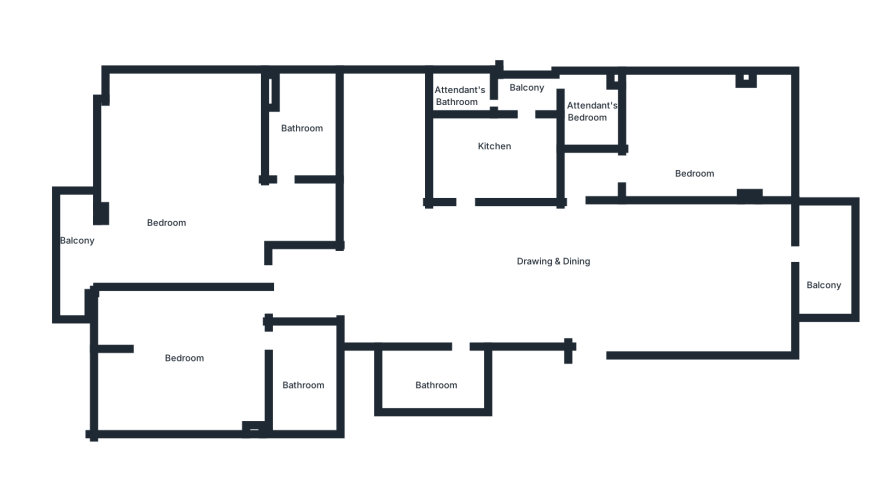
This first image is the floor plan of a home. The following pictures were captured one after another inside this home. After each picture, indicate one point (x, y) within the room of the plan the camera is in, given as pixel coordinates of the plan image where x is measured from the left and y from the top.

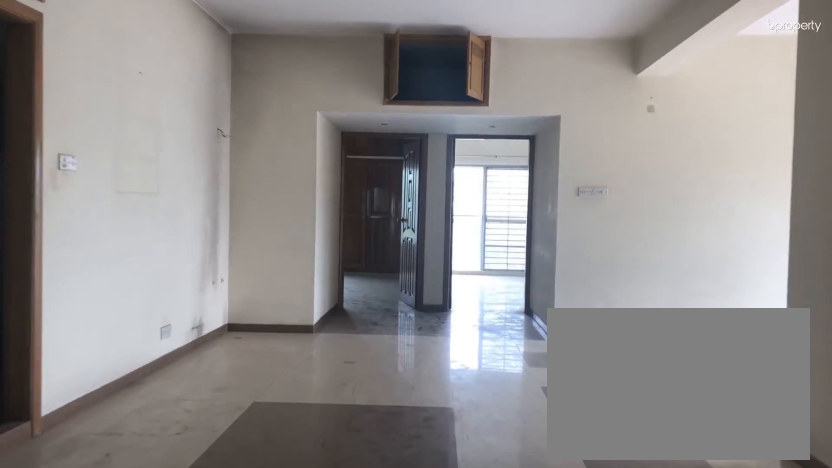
(554, 266)
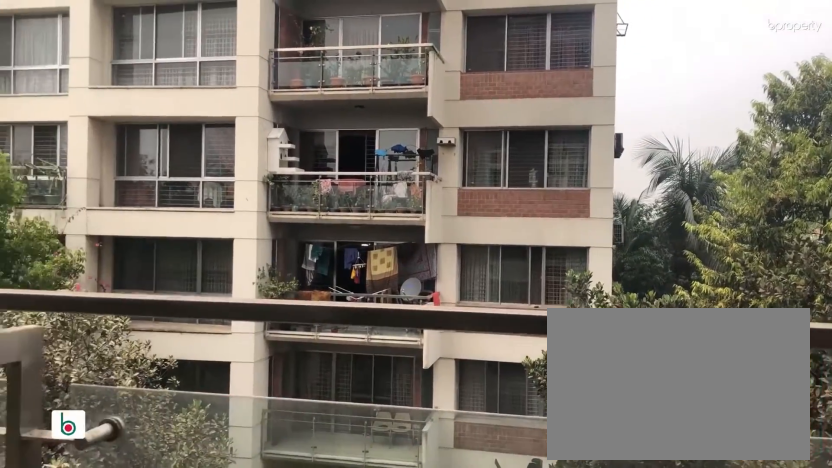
(826, 274)
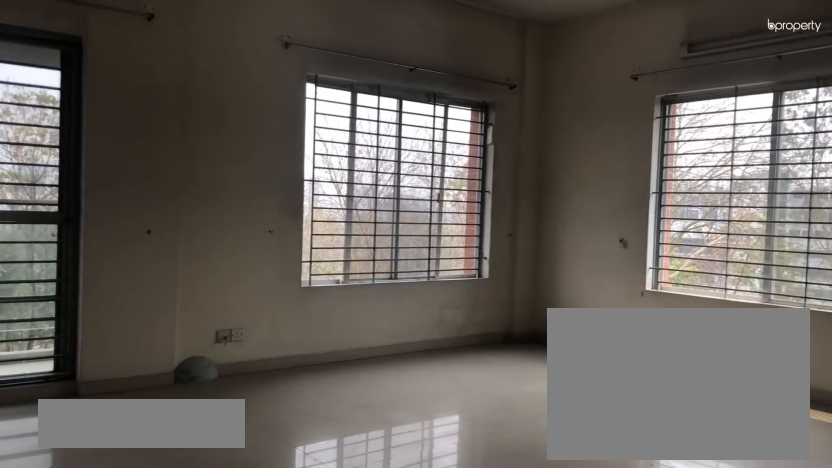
(171, 199)
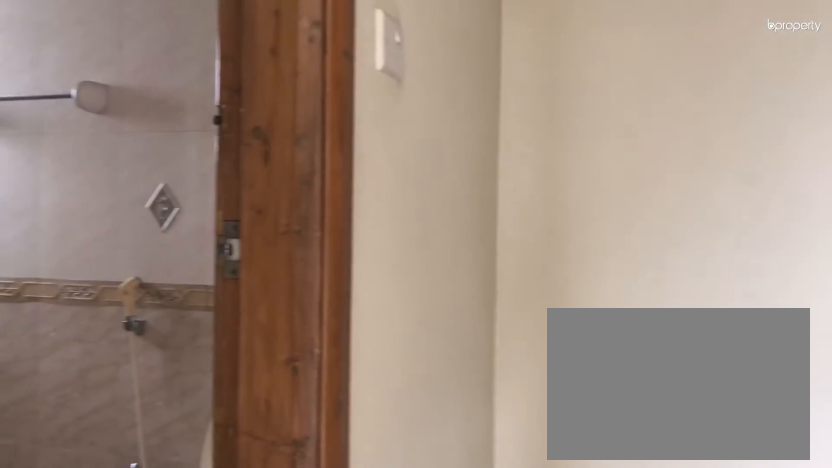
(285, 196)
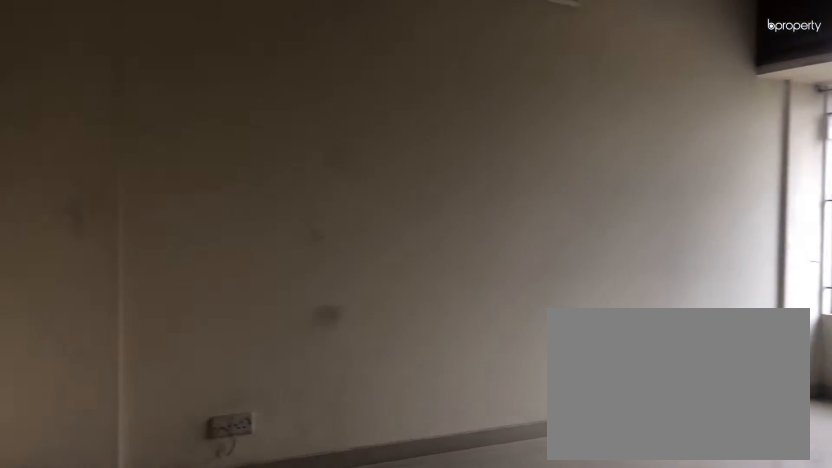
(177, 348)
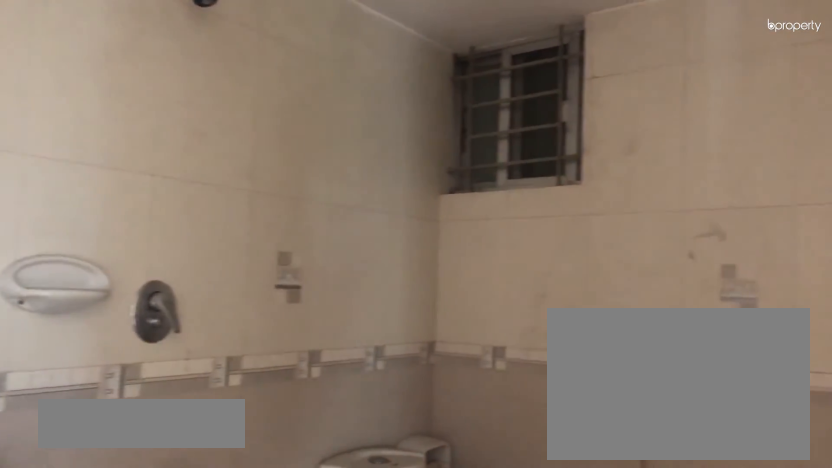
(439, 380)
